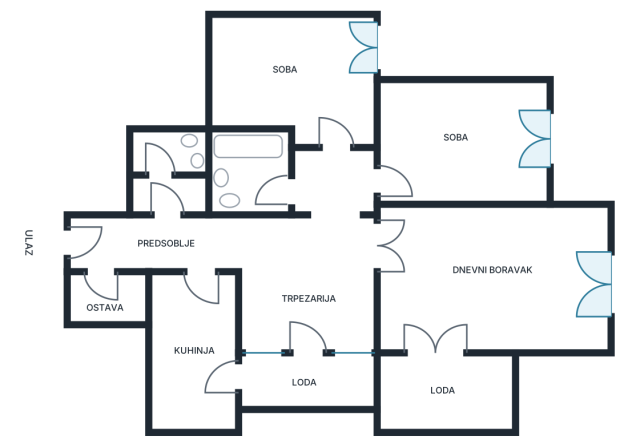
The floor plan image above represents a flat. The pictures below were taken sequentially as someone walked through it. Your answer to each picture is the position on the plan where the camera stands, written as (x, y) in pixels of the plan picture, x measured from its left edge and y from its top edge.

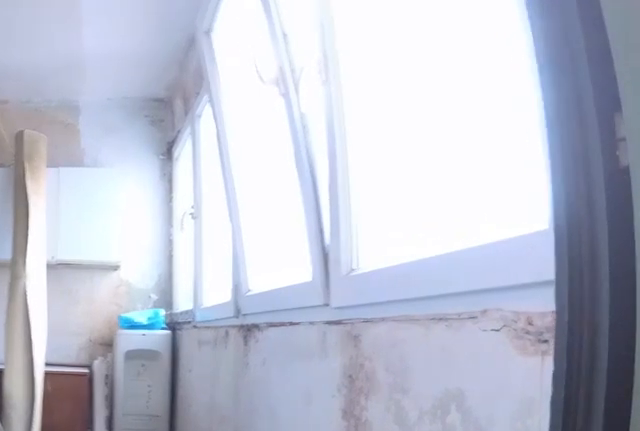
(223, 394)
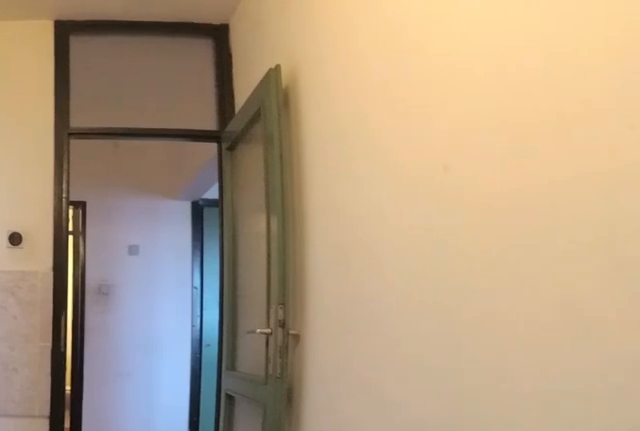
(196, 410)
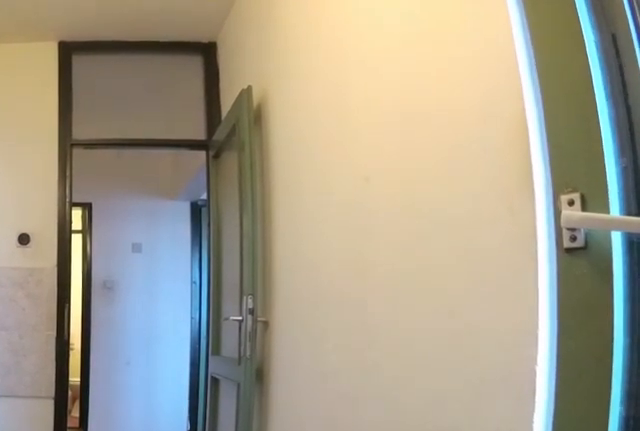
(200, 420)
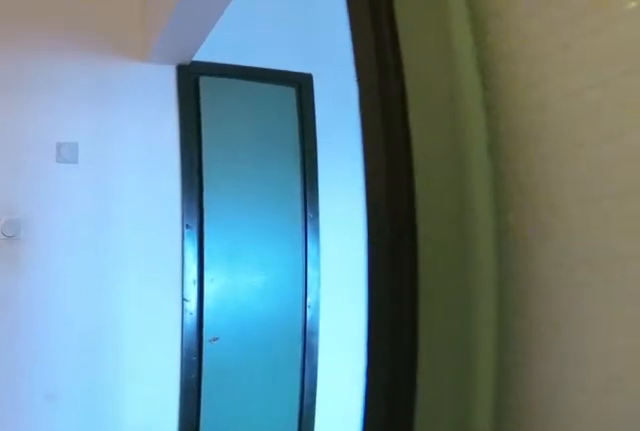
(200, 319)
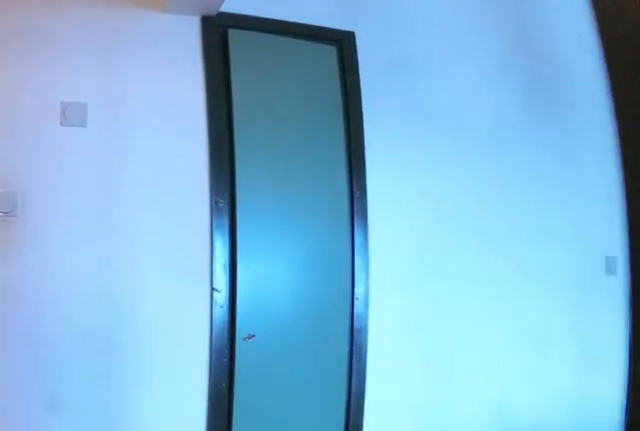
(200, 303)
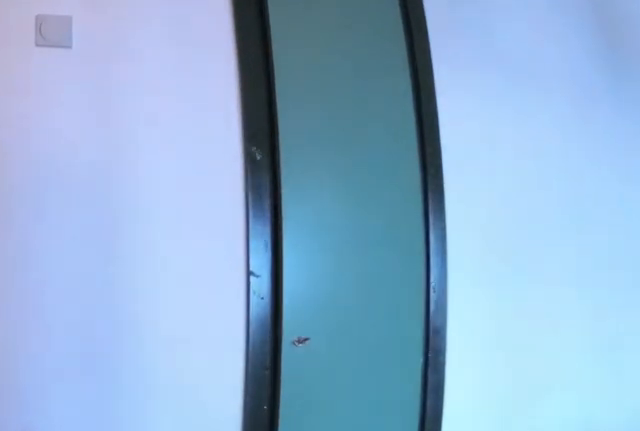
(200, 280)
